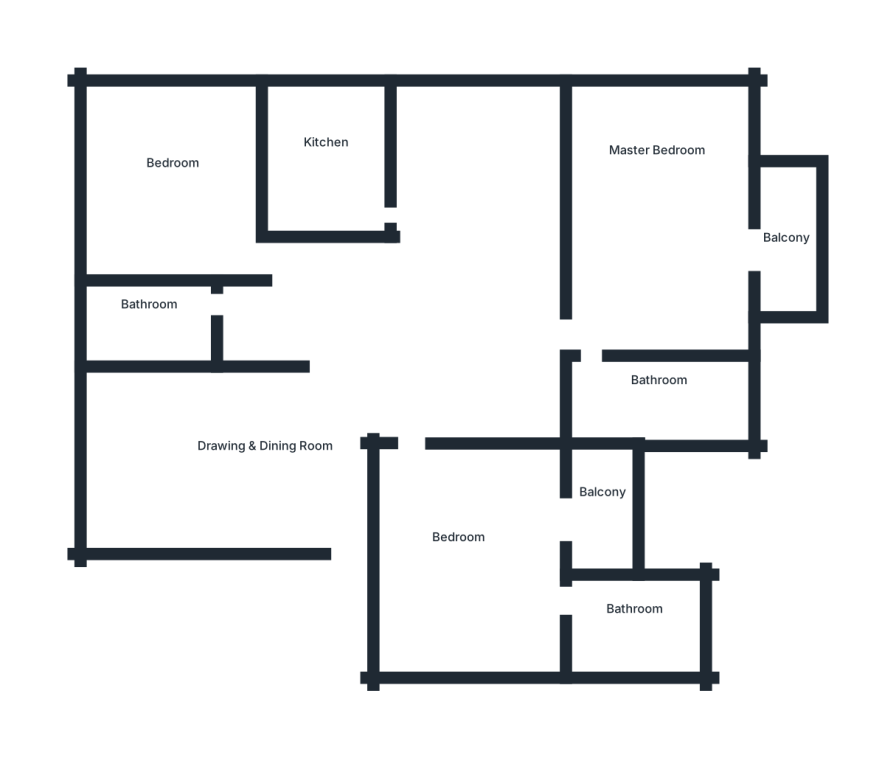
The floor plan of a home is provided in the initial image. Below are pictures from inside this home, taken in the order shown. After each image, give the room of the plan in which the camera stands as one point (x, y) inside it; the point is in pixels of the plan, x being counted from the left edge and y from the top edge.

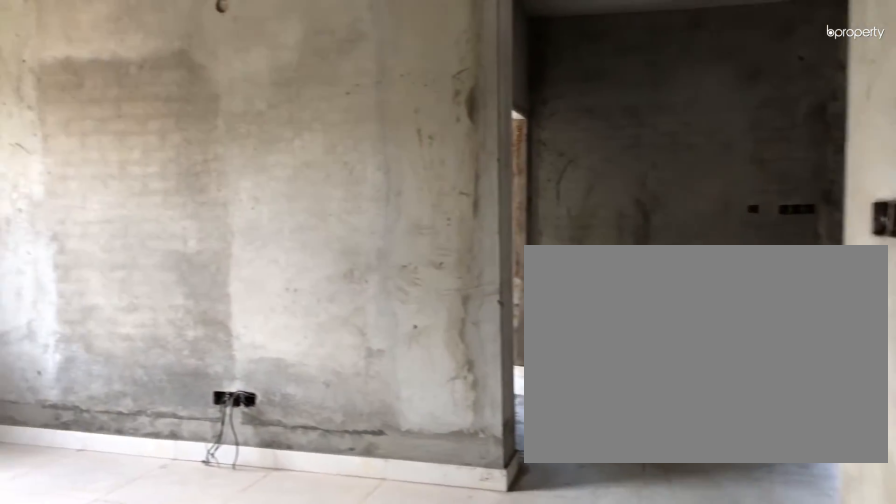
(262, 451)
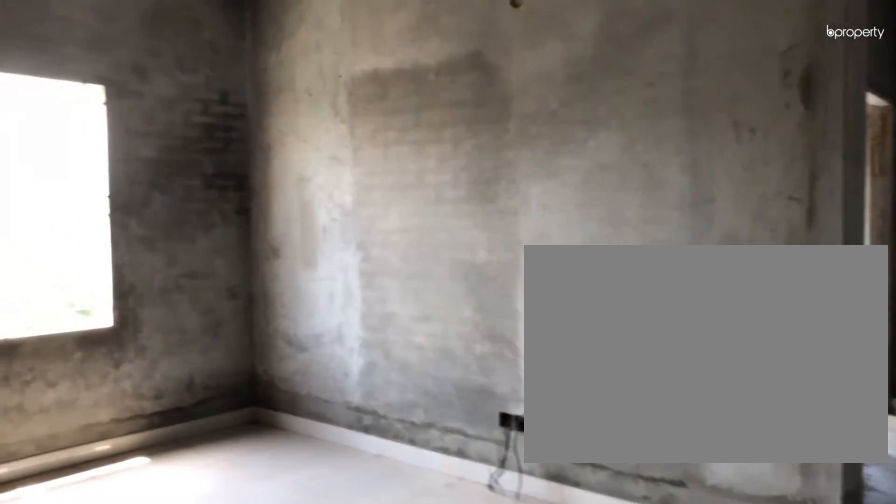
(262, 451)
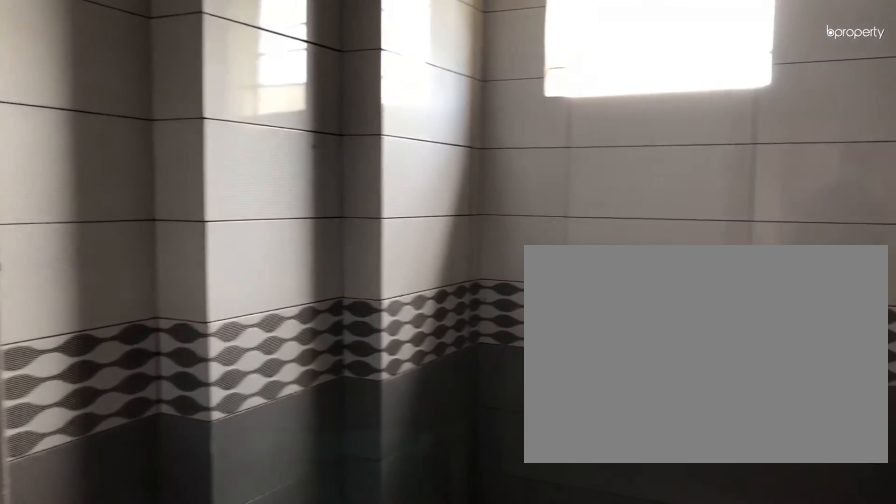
(135, 307)
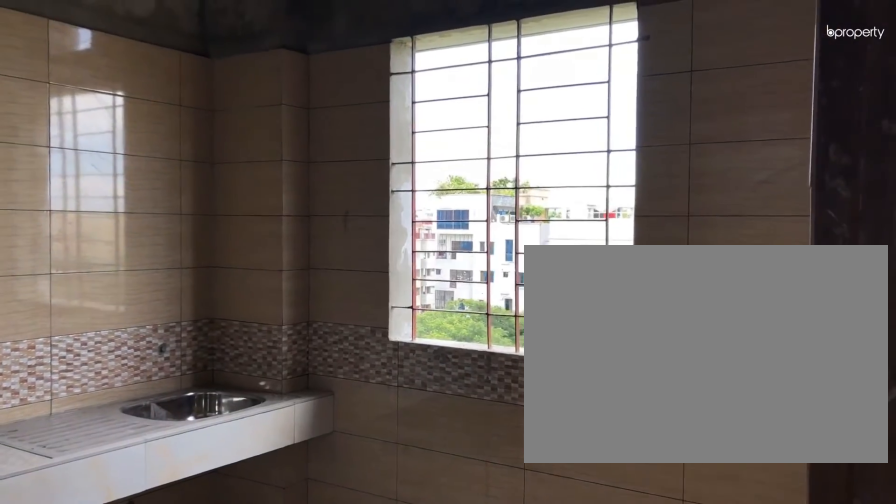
(329, 172)
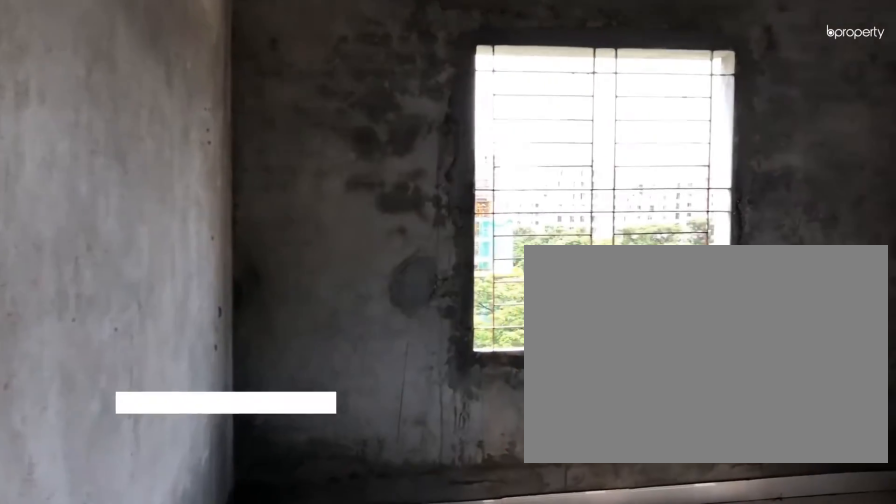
(174, 185)
